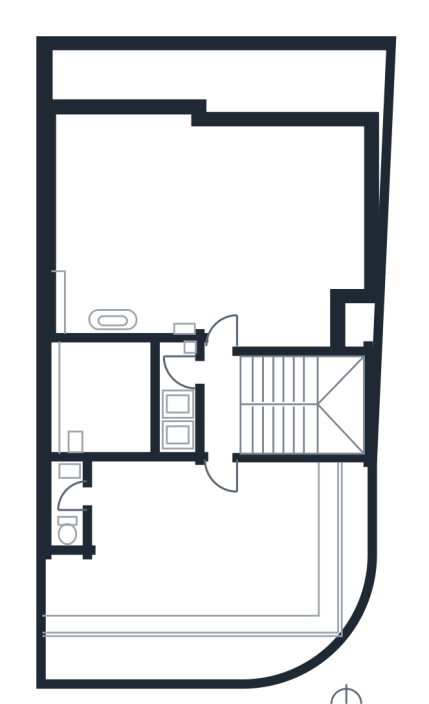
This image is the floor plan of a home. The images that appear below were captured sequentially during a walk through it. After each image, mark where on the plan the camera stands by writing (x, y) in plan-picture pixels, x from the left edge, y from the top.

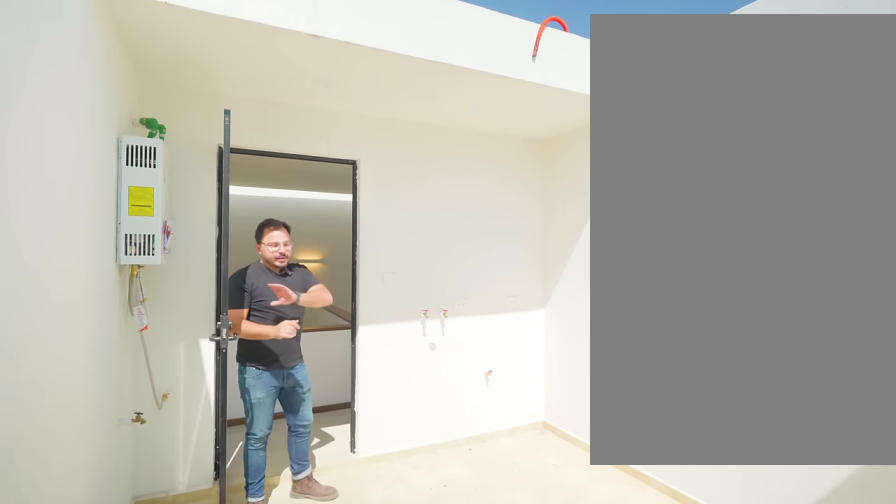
(81, 368)
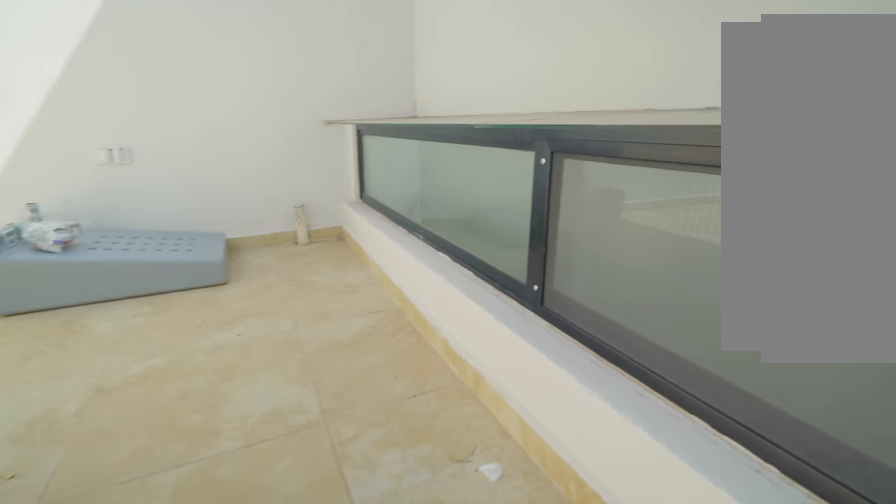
(83, 368)
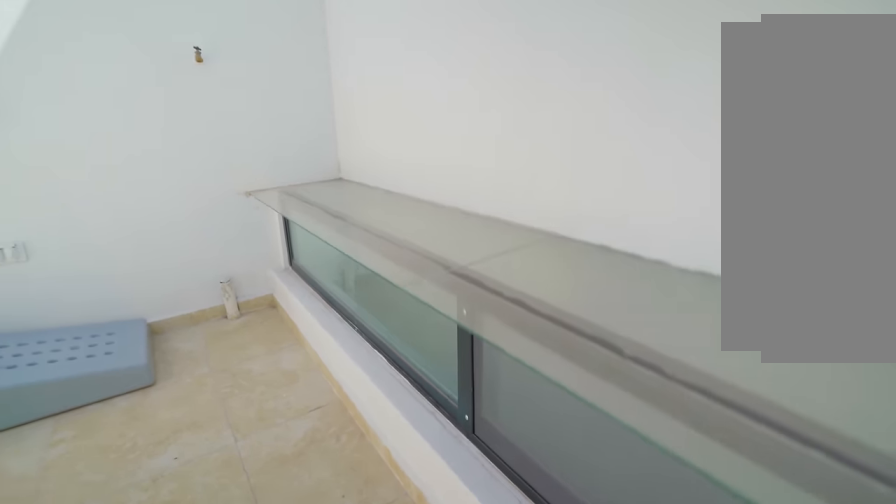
(80, 368)
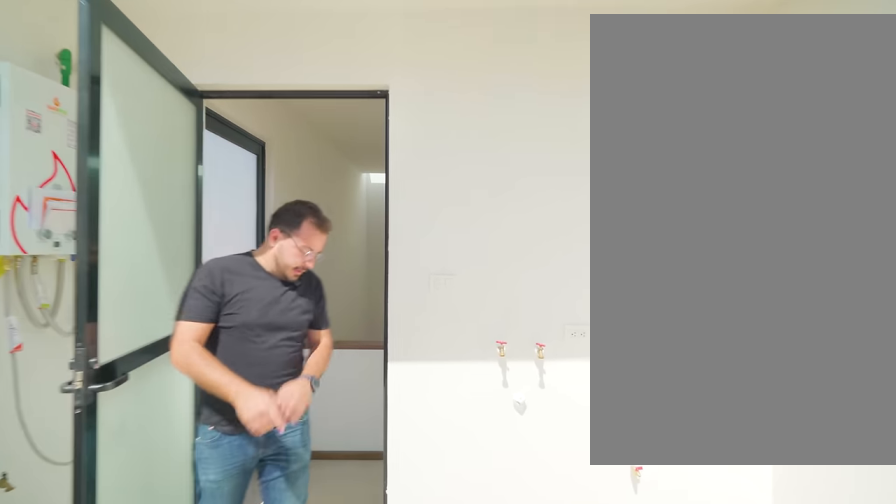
(80, 378)
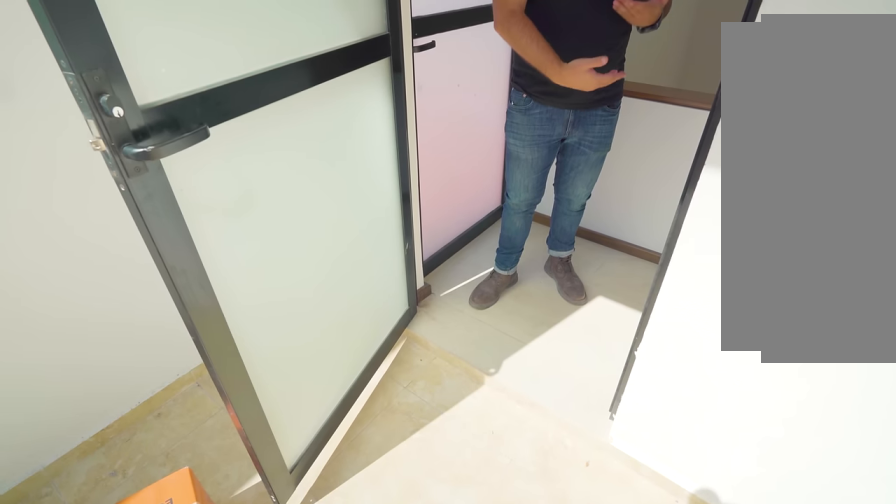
(121, 382)
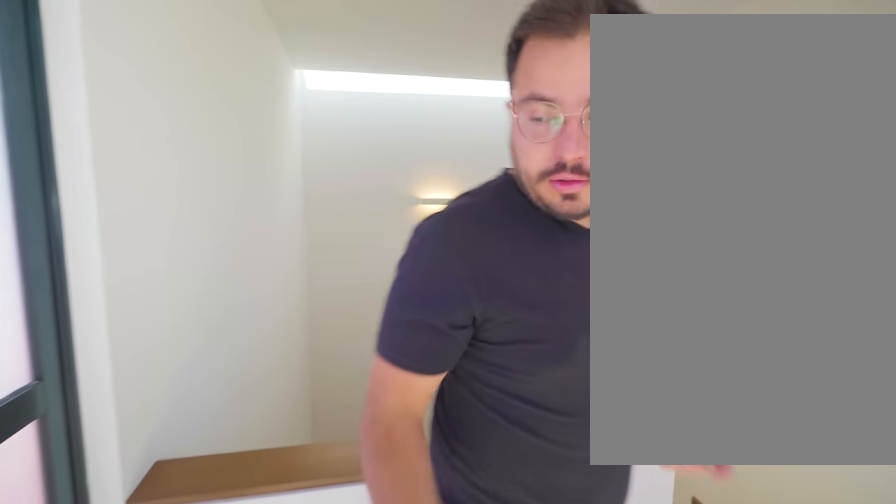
(215, 375)
